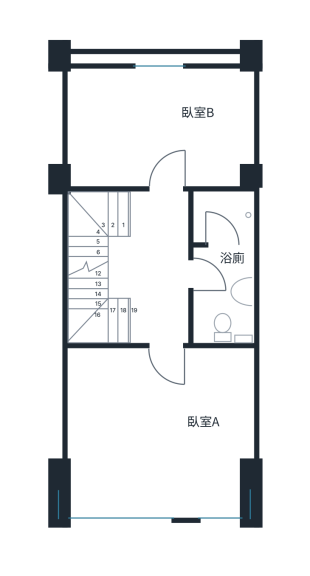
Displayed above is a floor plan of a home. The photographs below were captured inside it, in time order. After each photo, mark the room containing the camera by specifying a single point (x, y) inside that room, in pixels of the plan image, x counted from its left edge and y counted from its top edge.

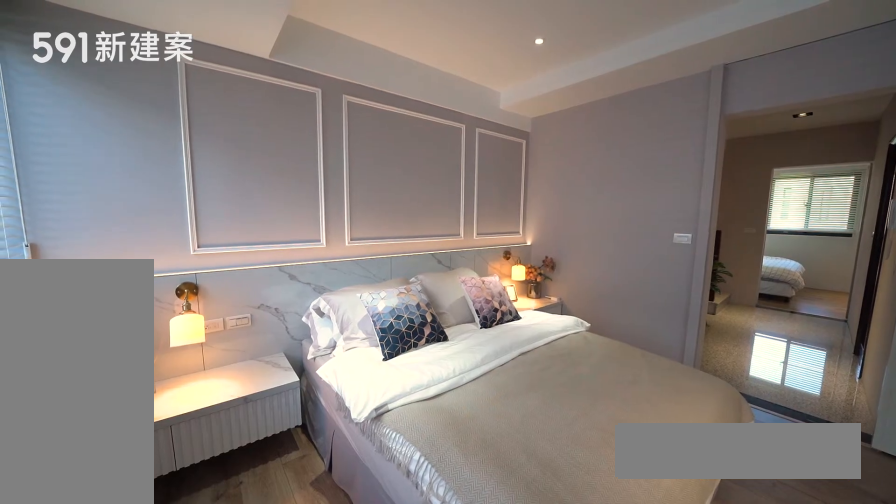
(160, 433)
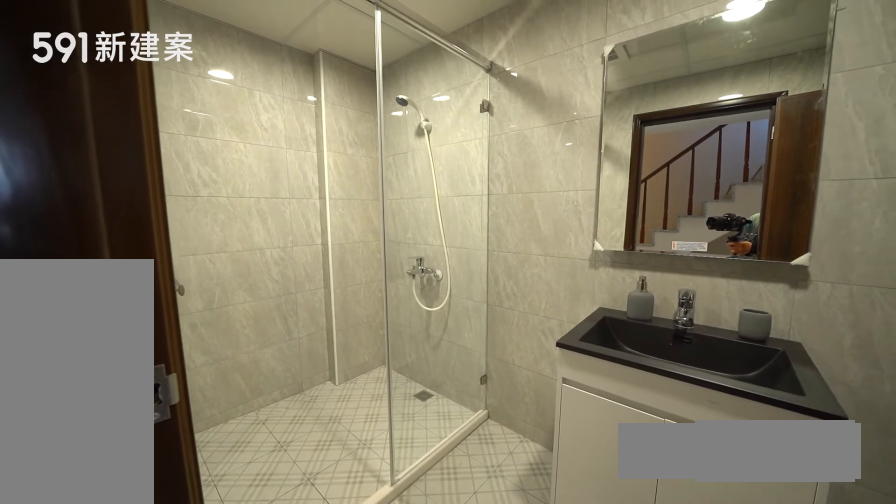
(221, 267)
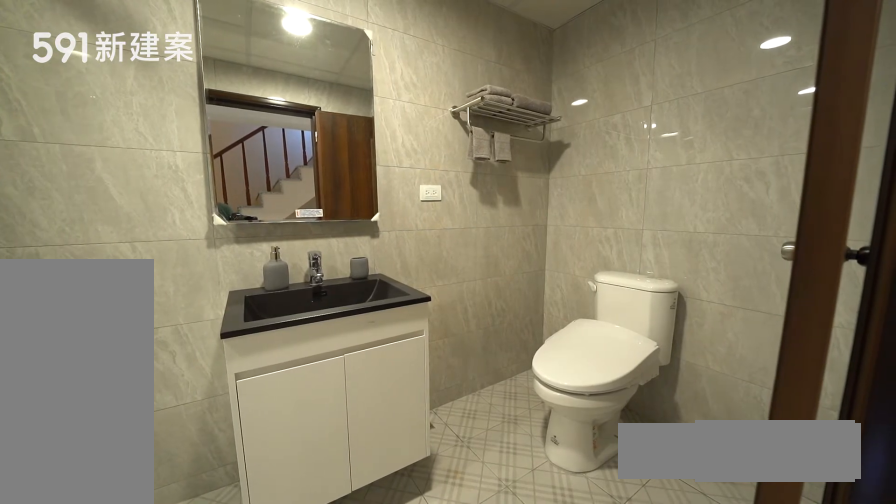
(221, 267)
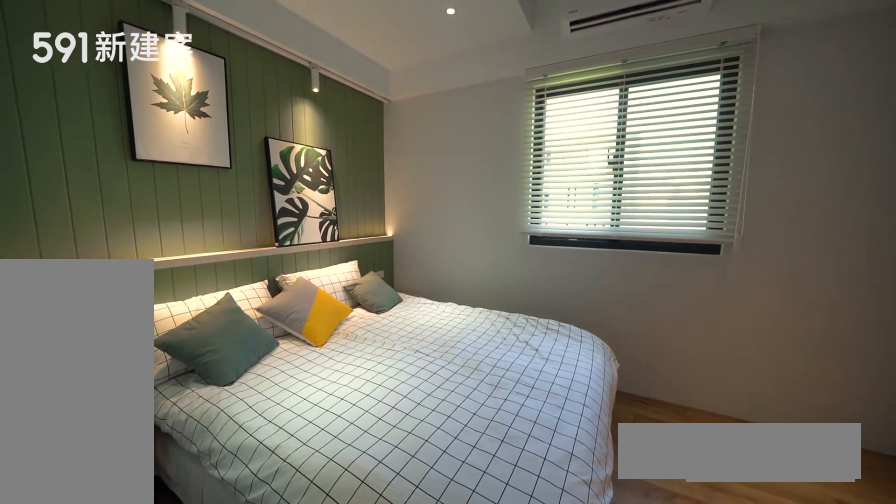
(160, 127)
